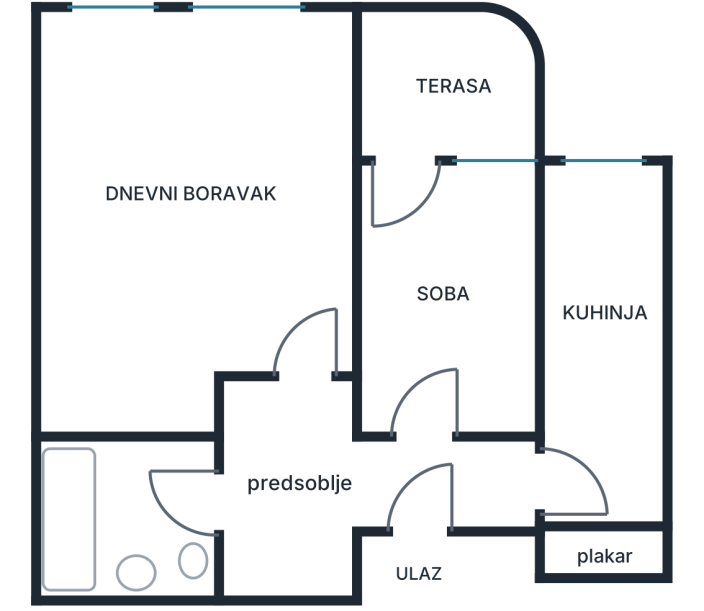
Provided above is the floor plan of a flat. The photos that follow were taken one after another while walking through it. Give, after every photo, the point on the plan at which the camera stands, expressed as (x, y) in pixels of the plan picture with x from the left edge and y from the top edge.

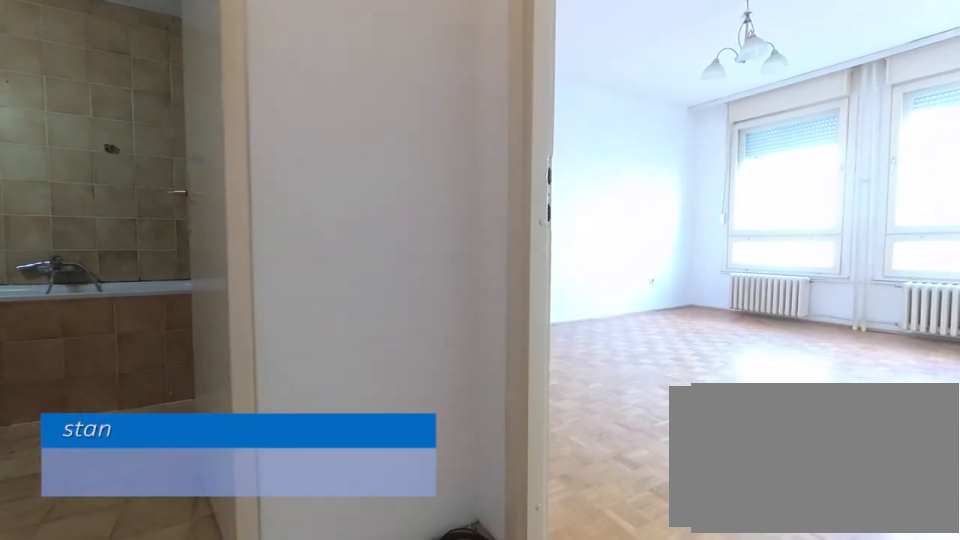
(308, 473)
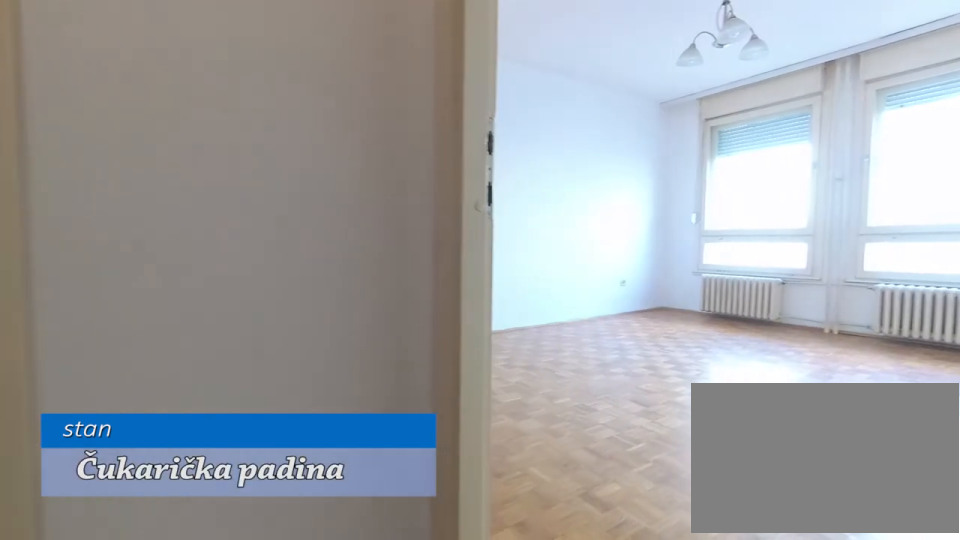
(301, 451)
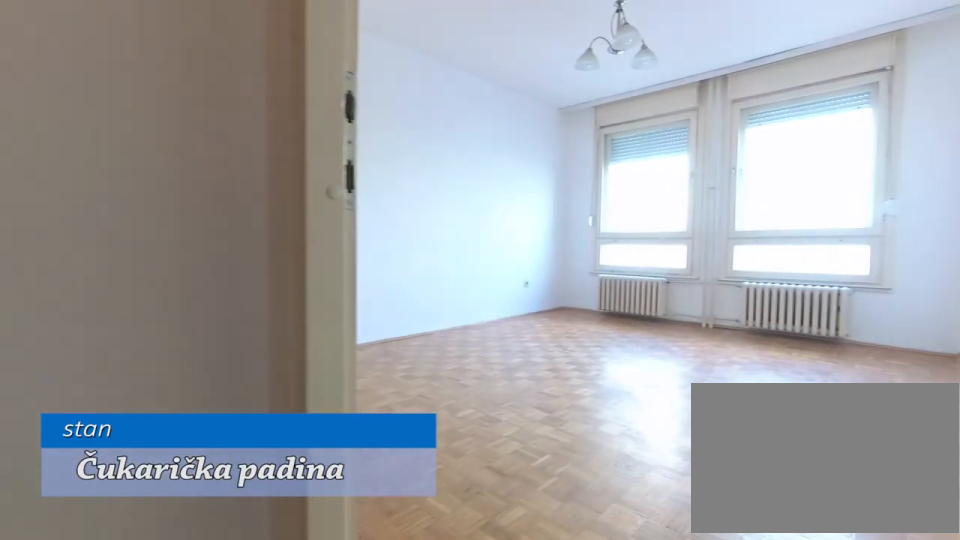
(301, 435)
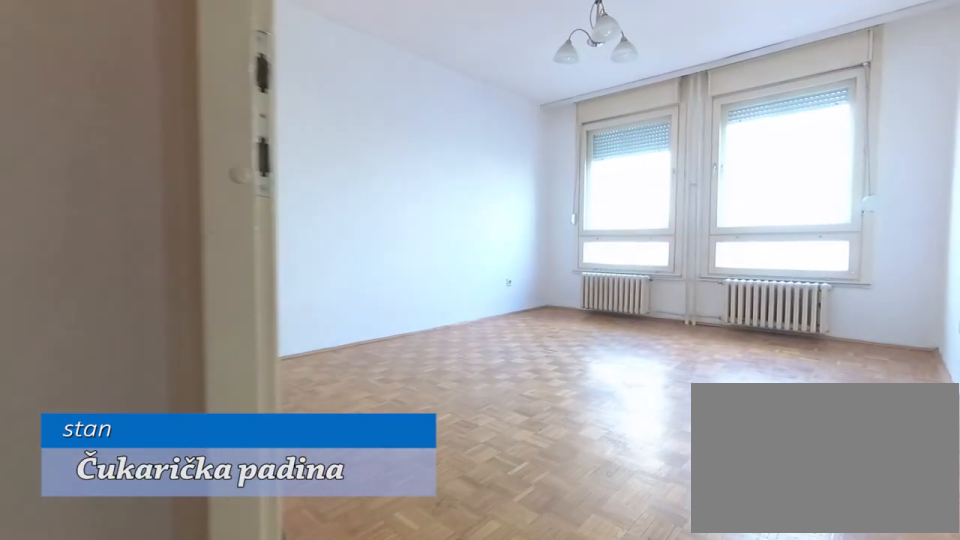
(302, 428)
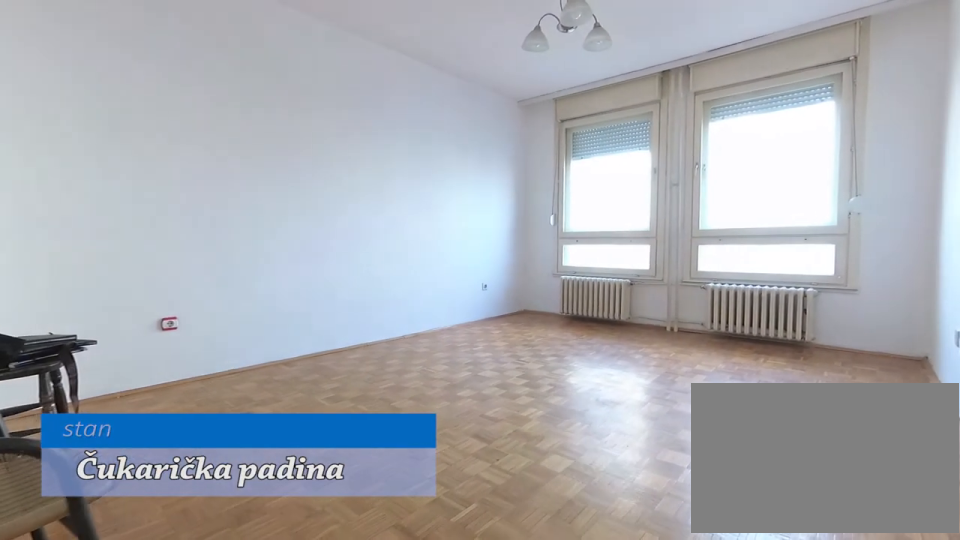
(301, 405)
